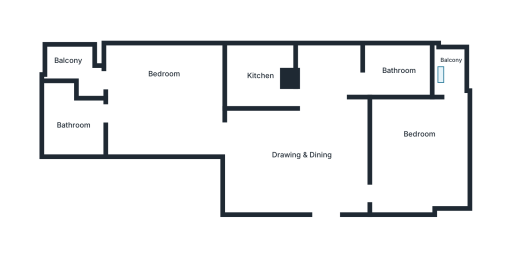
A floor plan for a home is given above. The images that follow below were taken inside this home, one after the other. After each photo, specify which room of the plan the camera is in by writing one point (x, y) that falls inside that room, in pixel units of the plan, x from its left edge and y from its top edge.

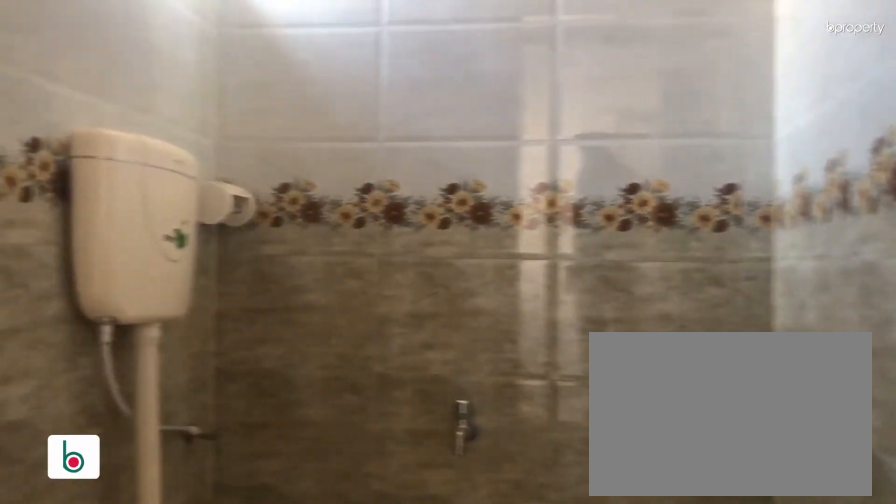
(401, 67)
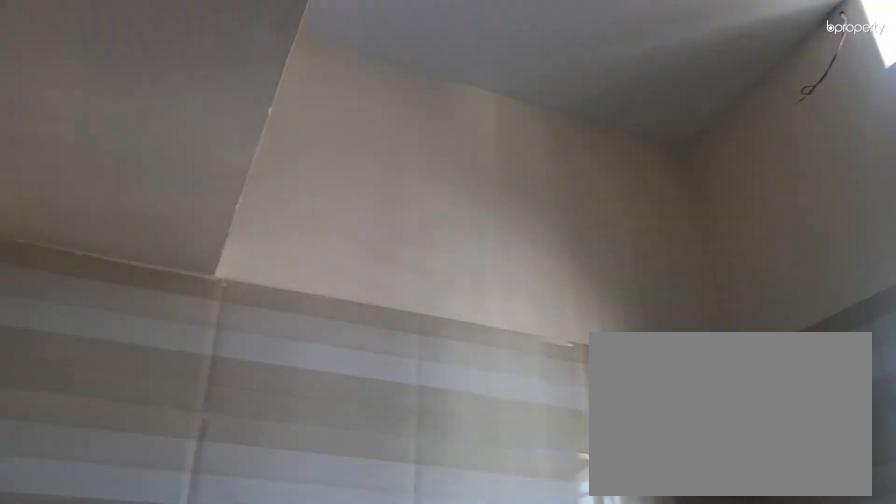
(259, 75)
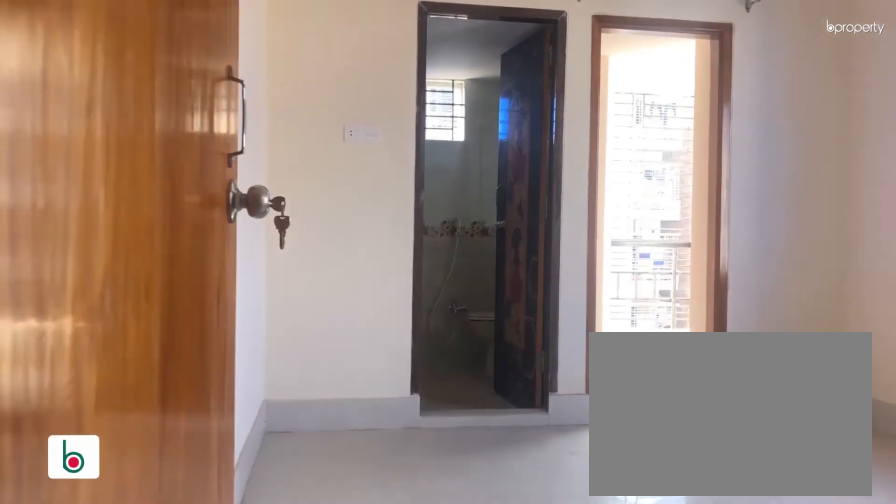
(159, 100)
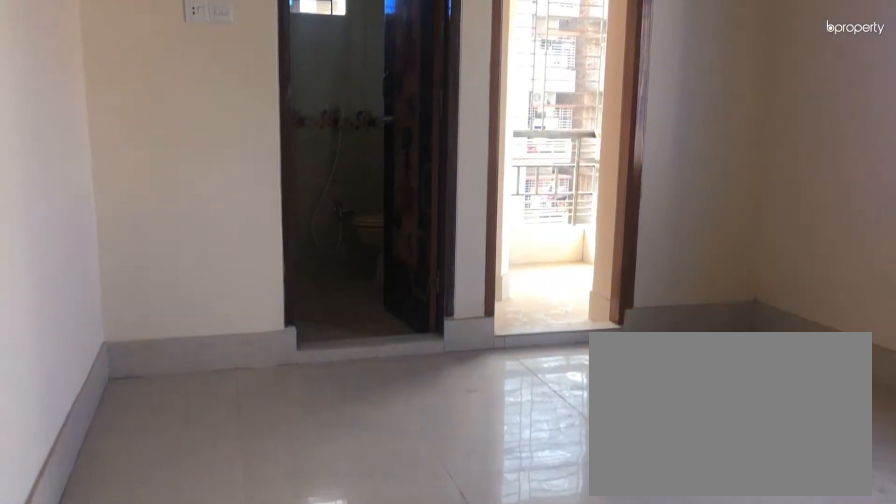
(159, 100)
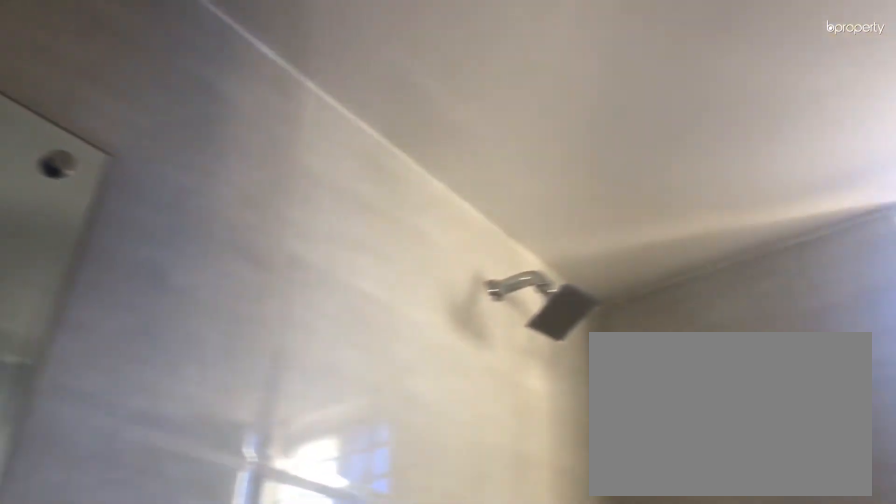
(71, 124)
